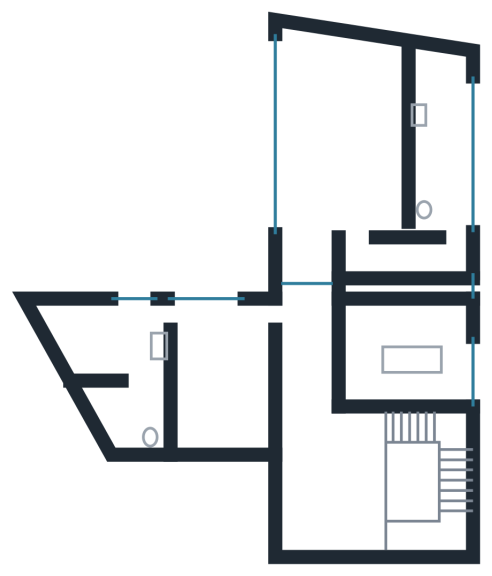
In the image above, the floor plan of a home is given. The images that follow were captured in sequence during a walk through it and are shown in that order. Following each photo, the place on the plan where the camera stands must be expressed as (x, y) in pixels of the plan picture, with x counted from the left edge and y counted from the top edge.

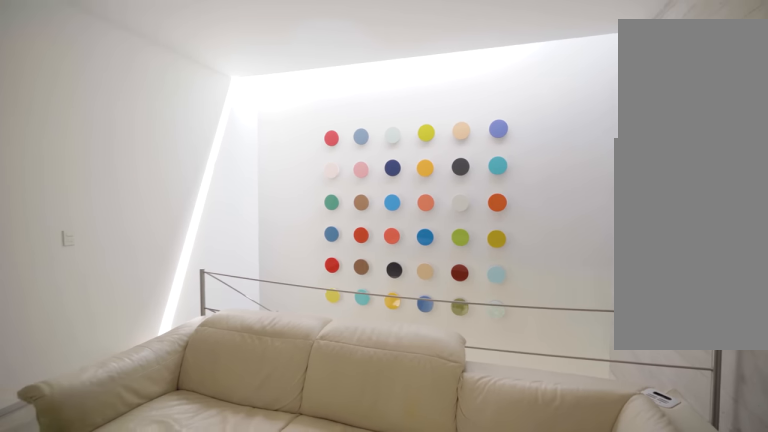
(319, 486)
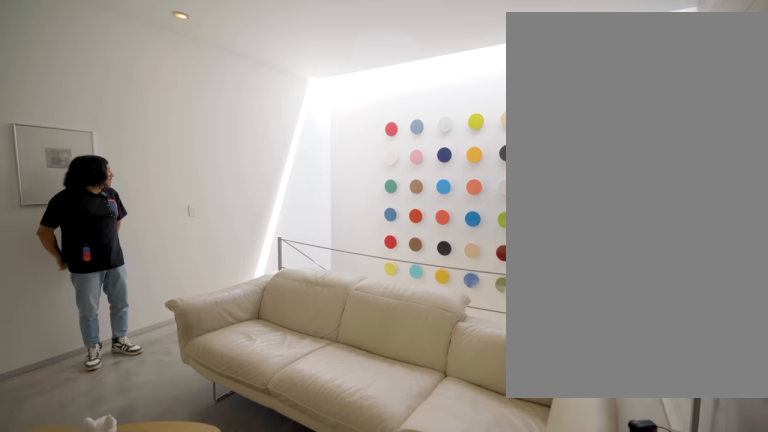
(321, 486)
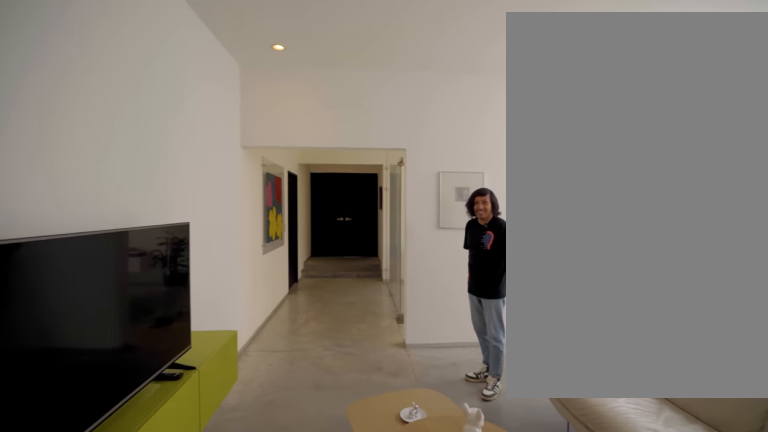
(320, 486)
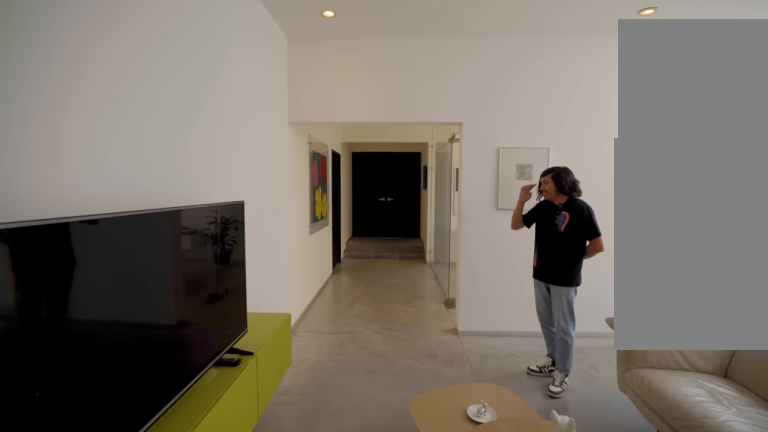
(320, 486)
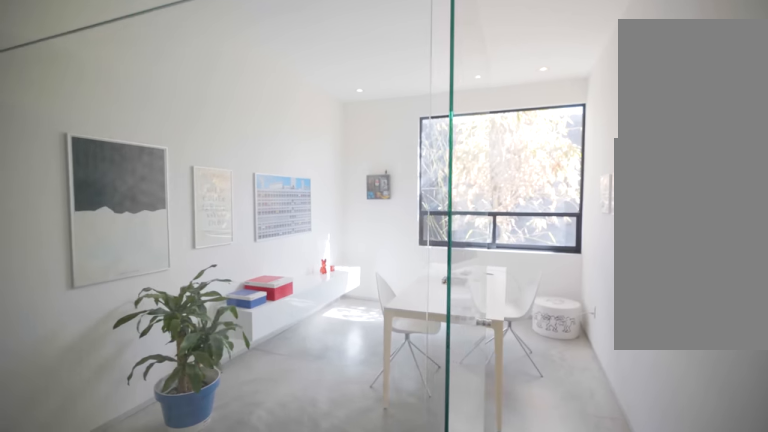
(306, 382)
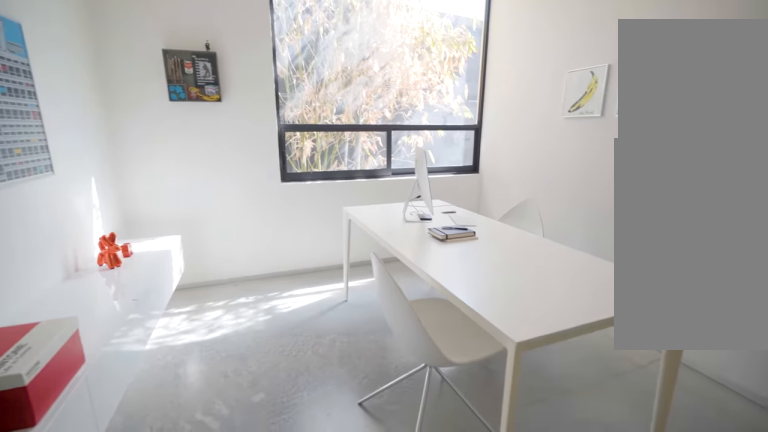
(366, 356)
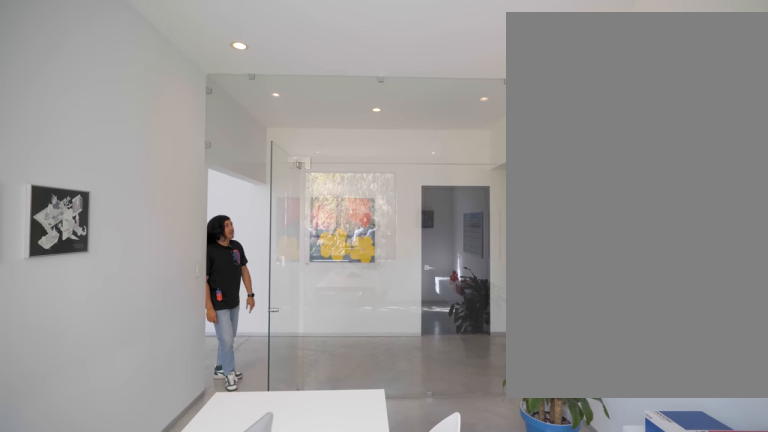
(449, 337)
